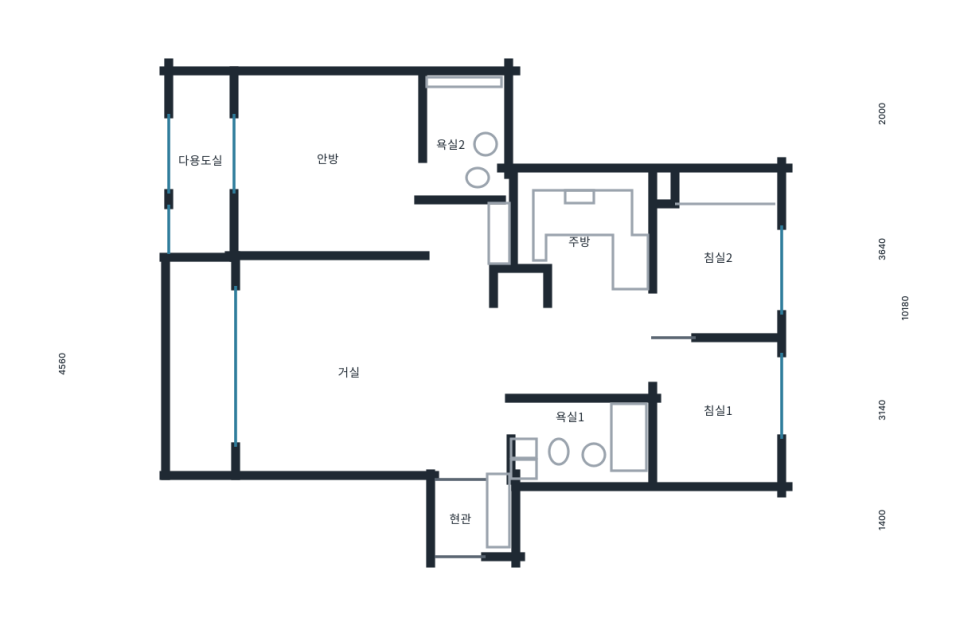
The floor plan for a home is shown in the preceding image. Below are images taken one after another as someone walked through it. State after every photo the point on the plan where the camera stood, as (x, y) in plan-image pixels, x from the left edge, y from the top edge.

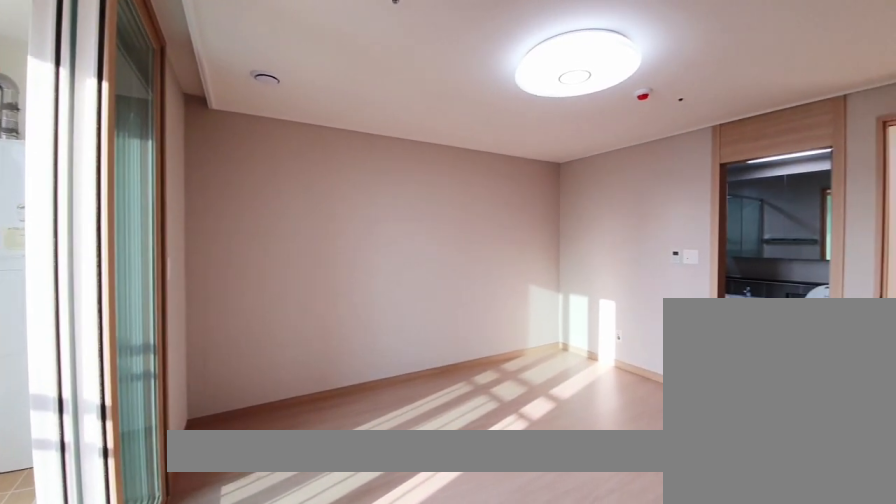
(313, 174)
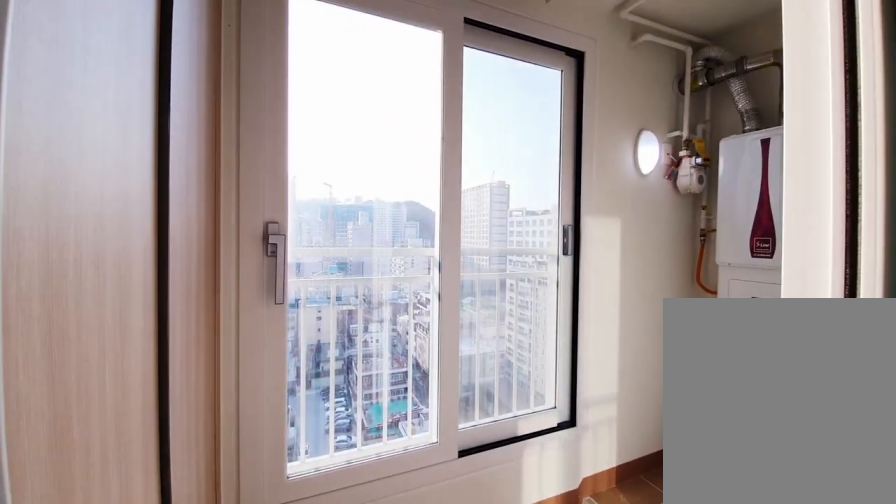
(224, 187)
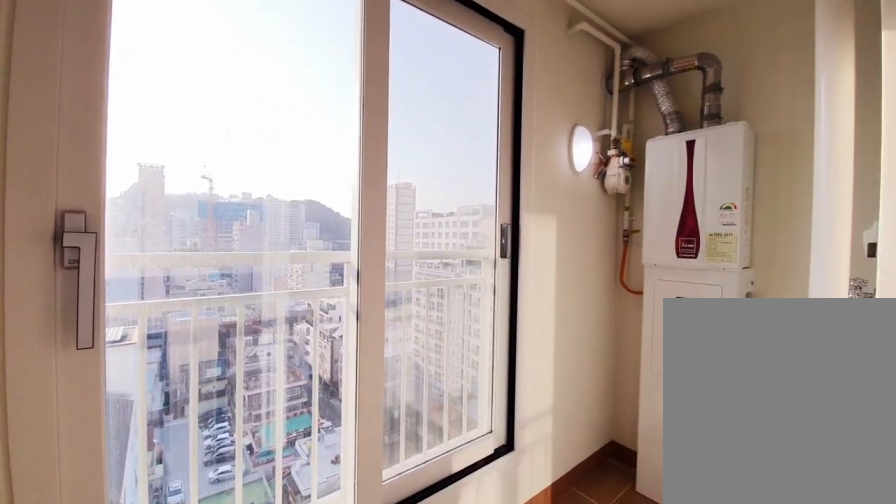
(227, 186)
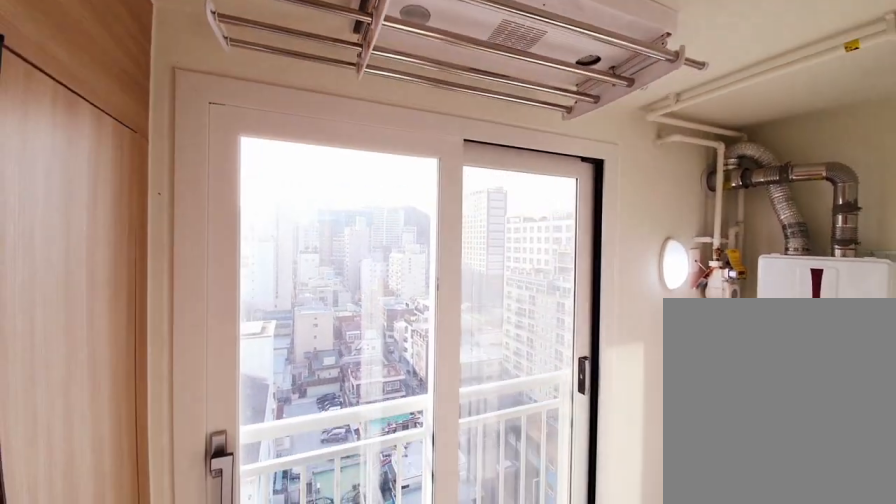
(225, 185)
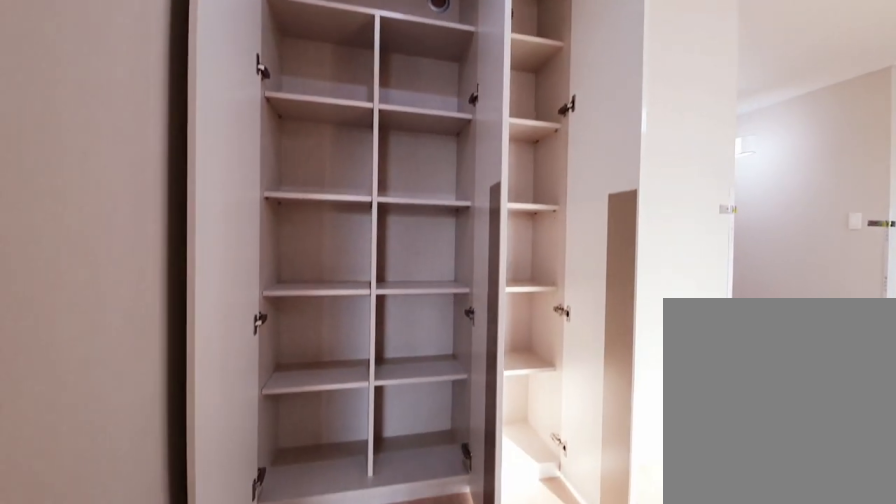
(454, 249)
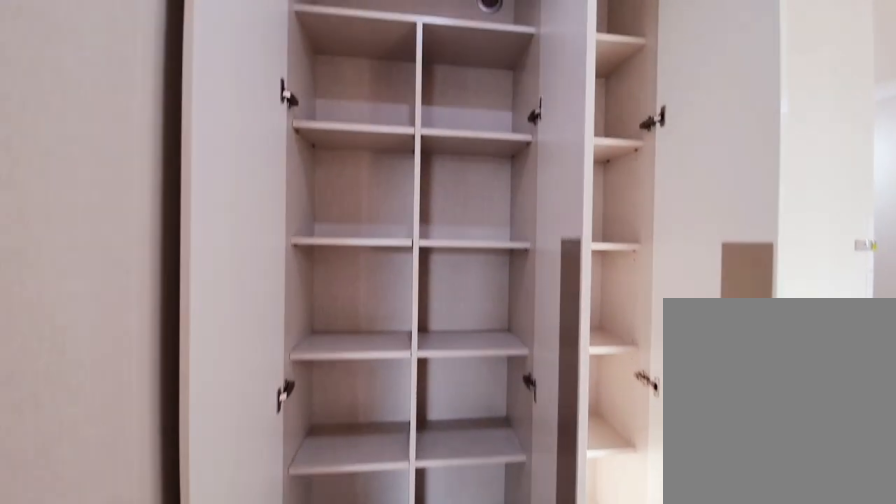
(453, 248)
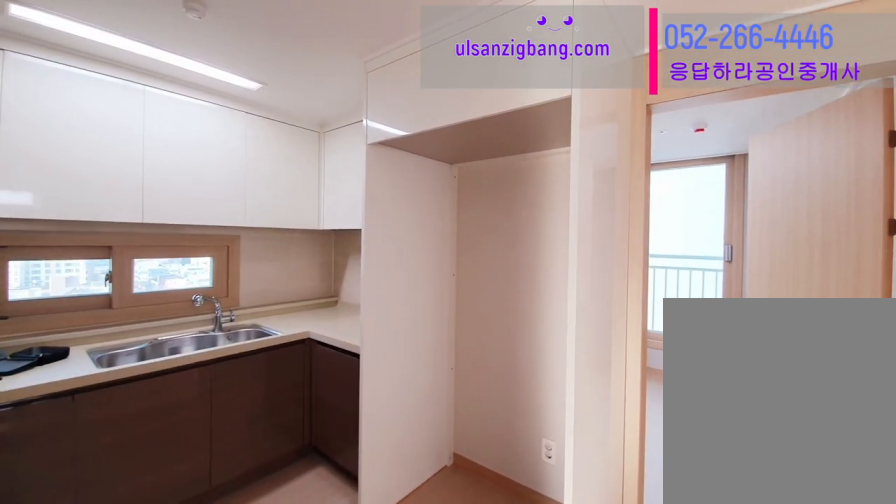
(585, 254)
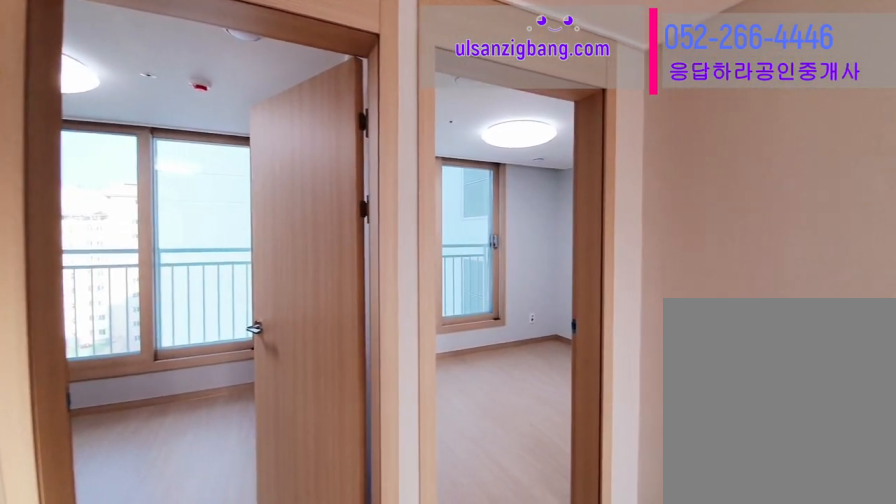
(585, 252)
